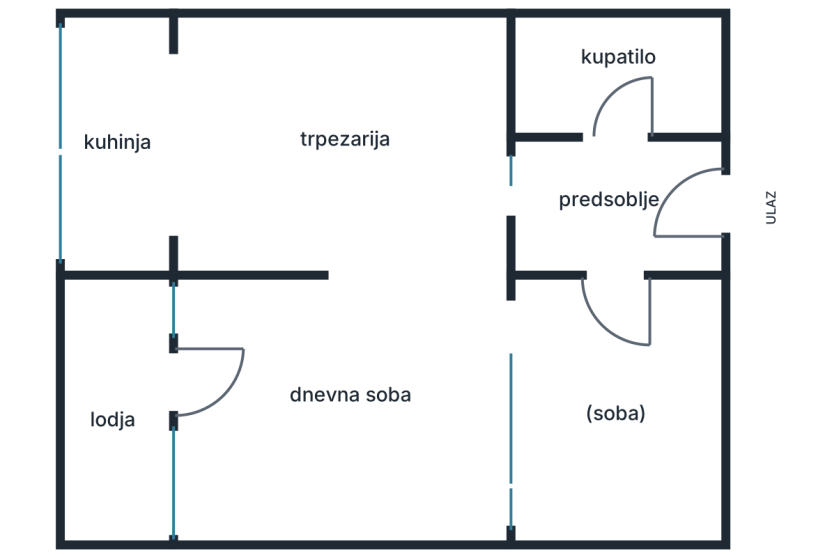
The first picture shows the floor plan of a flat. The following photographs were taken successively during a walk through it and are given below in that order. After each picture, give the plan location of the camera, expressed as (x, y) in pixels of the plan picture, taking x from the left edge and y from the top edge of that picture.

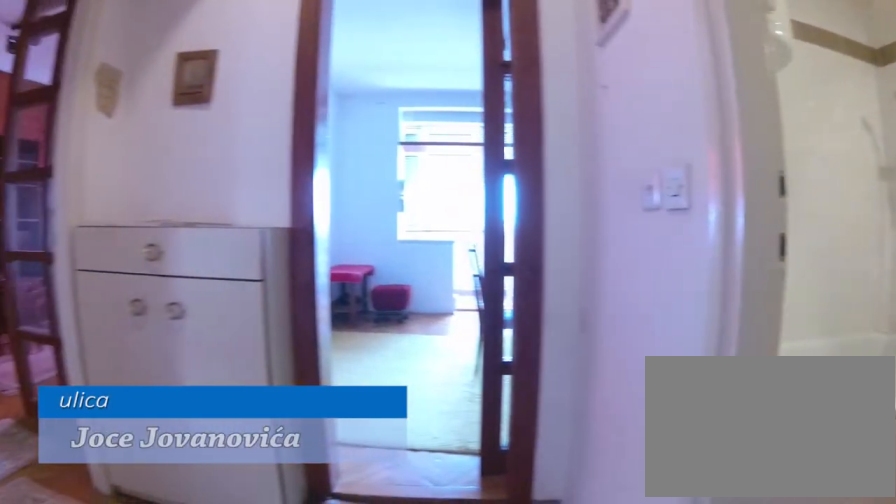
(668, 196)
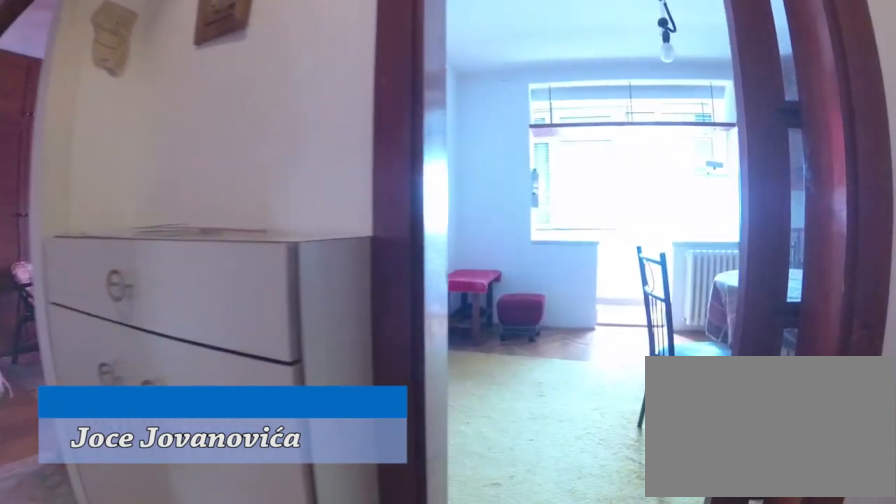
(617, 193)
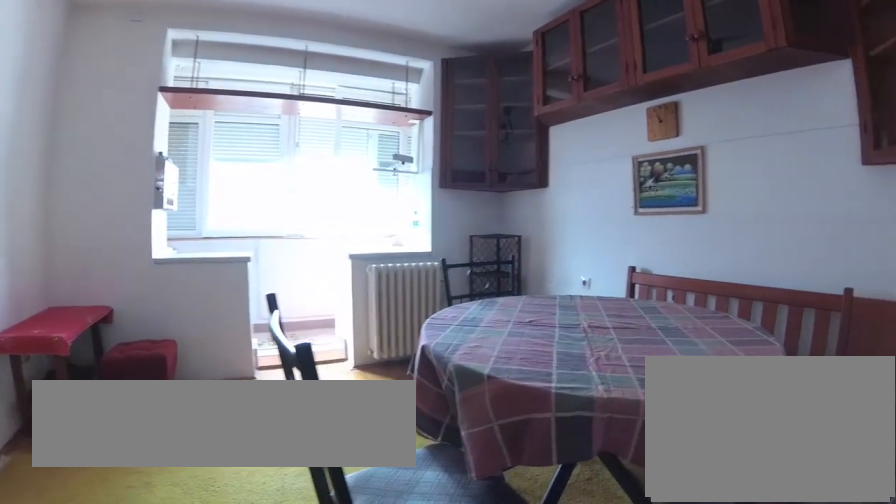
(511, 209)
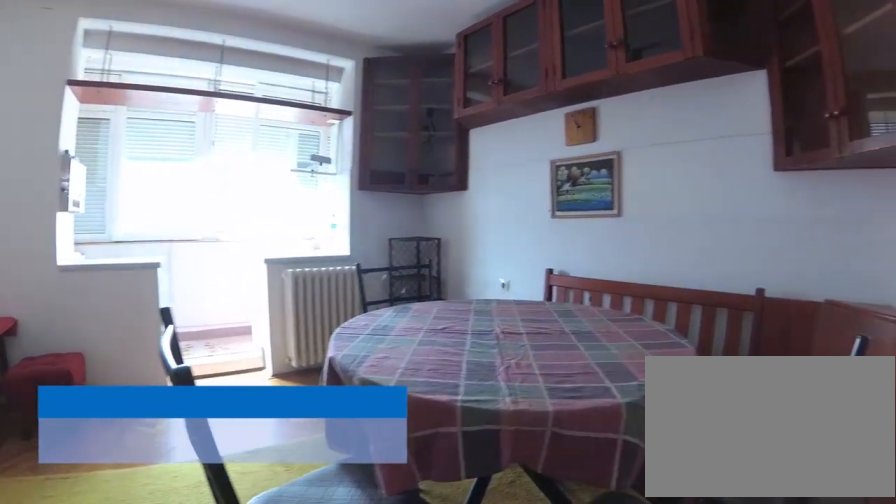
(511, 210)
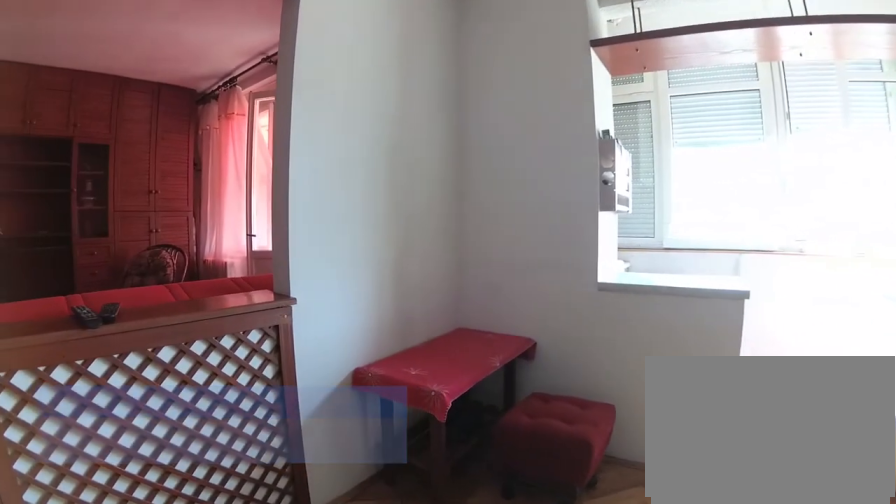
(408, 188)
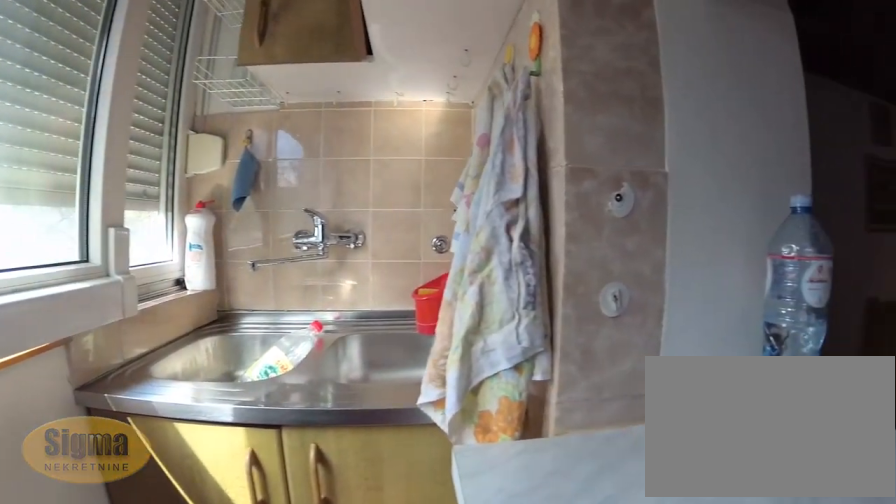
(123, 189)
